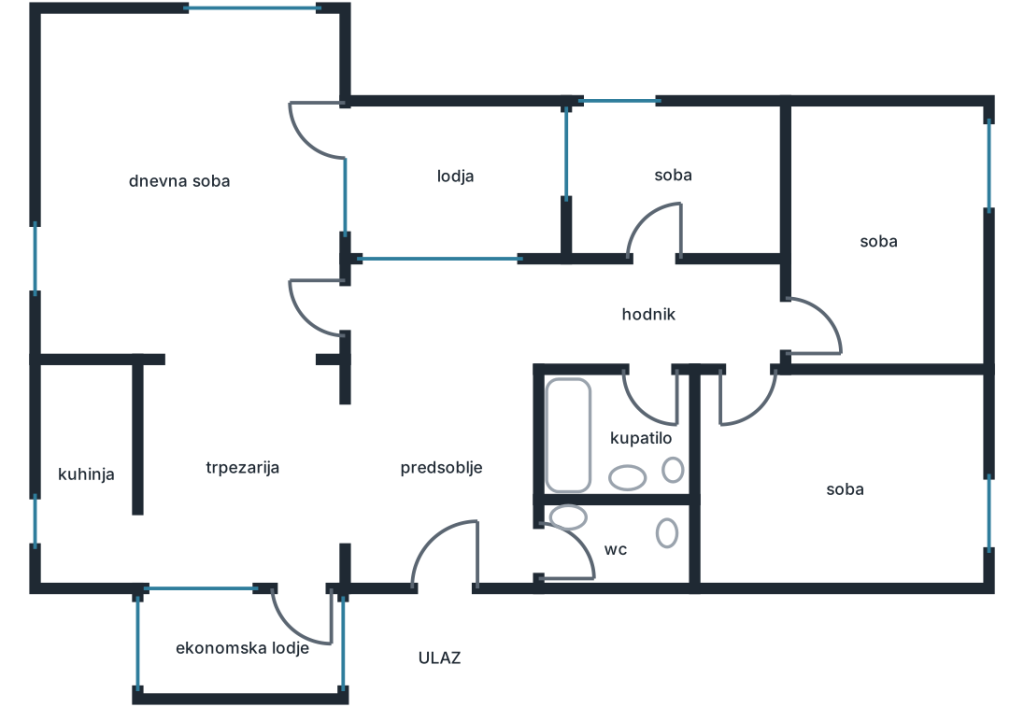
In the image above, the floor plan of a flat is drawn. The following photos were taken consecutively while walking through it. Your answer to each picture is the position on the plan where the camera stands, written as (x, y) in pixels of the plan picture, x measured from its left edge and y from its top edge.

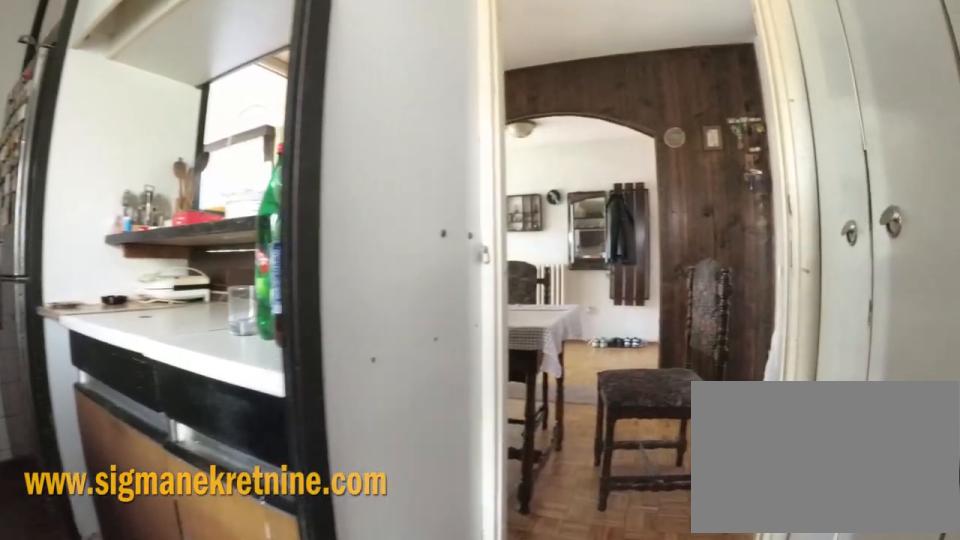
(53, 560)
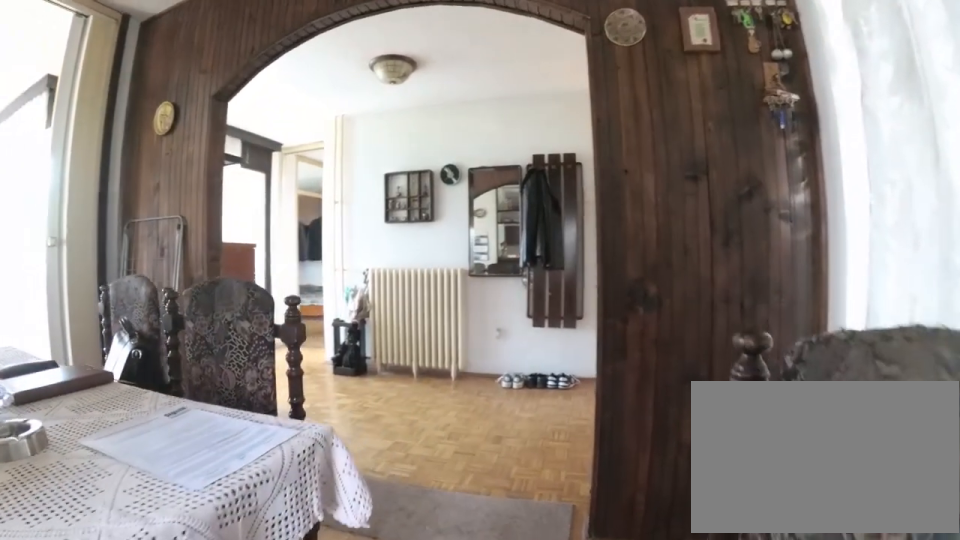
(179, 561)
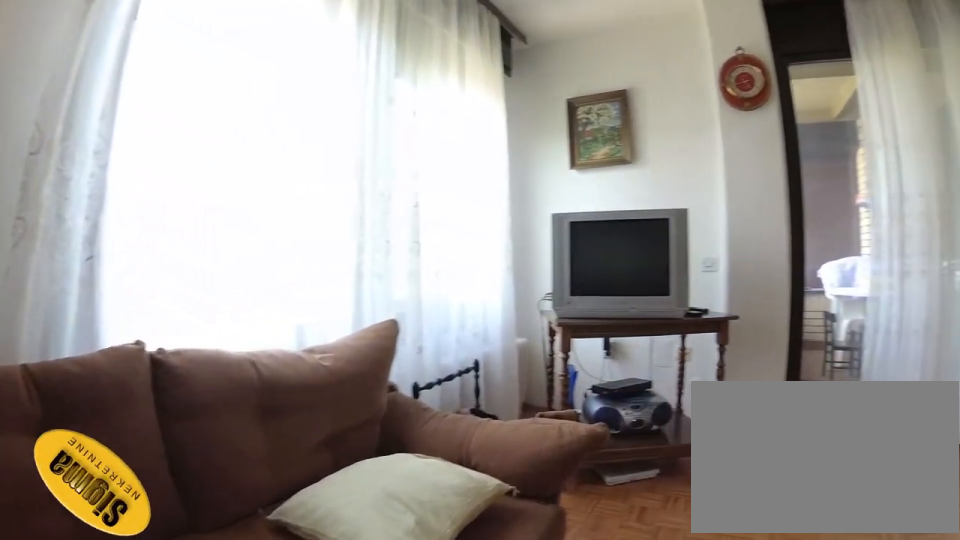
(93, 109)
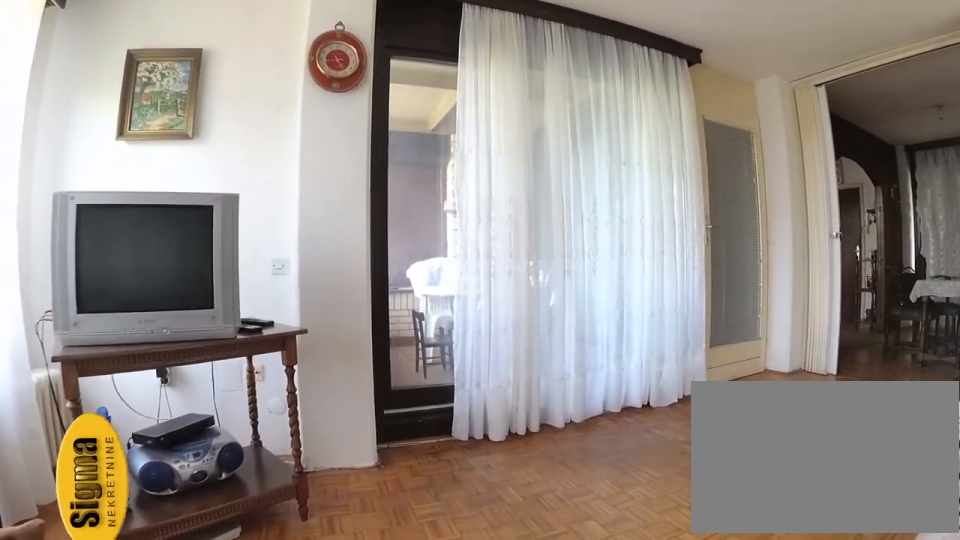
(113, 100)
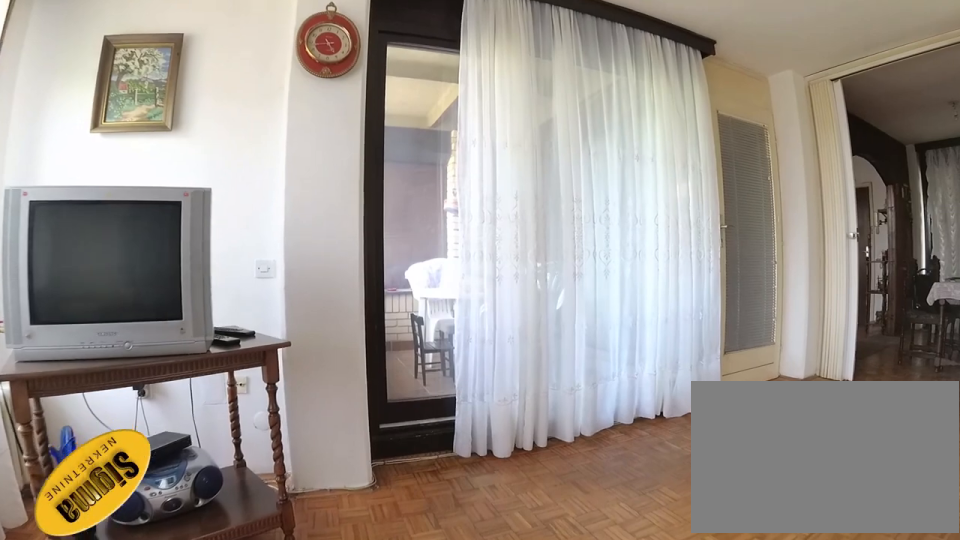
(125, 103)
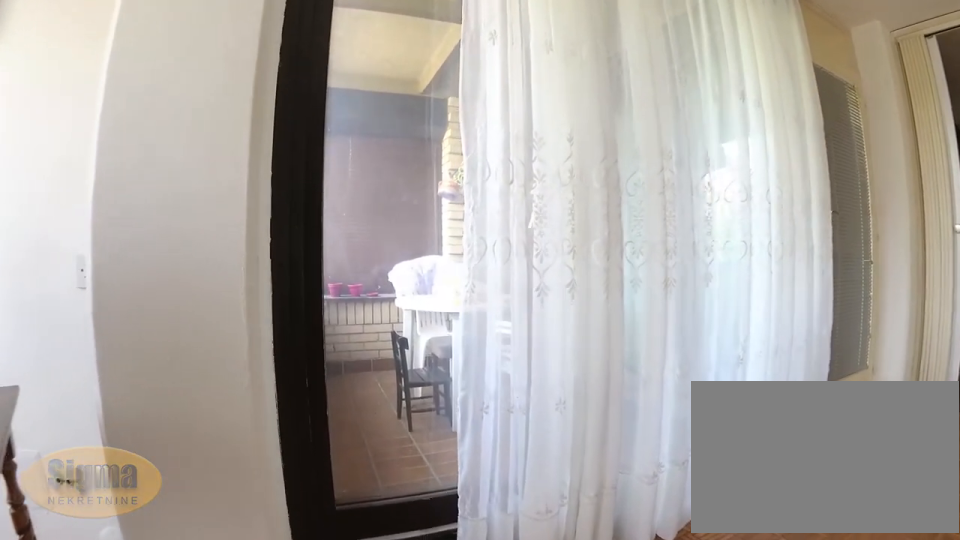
(188, 120)
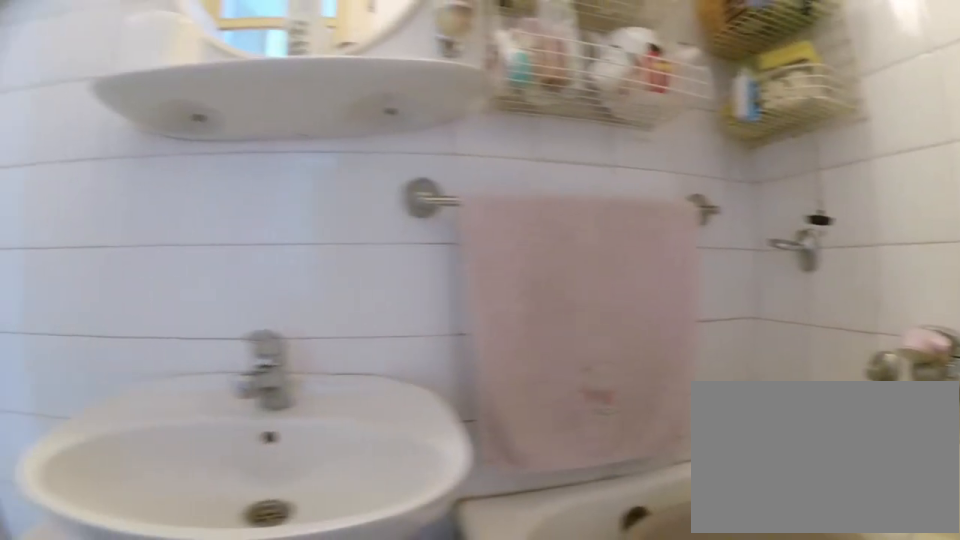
(601, 432)
